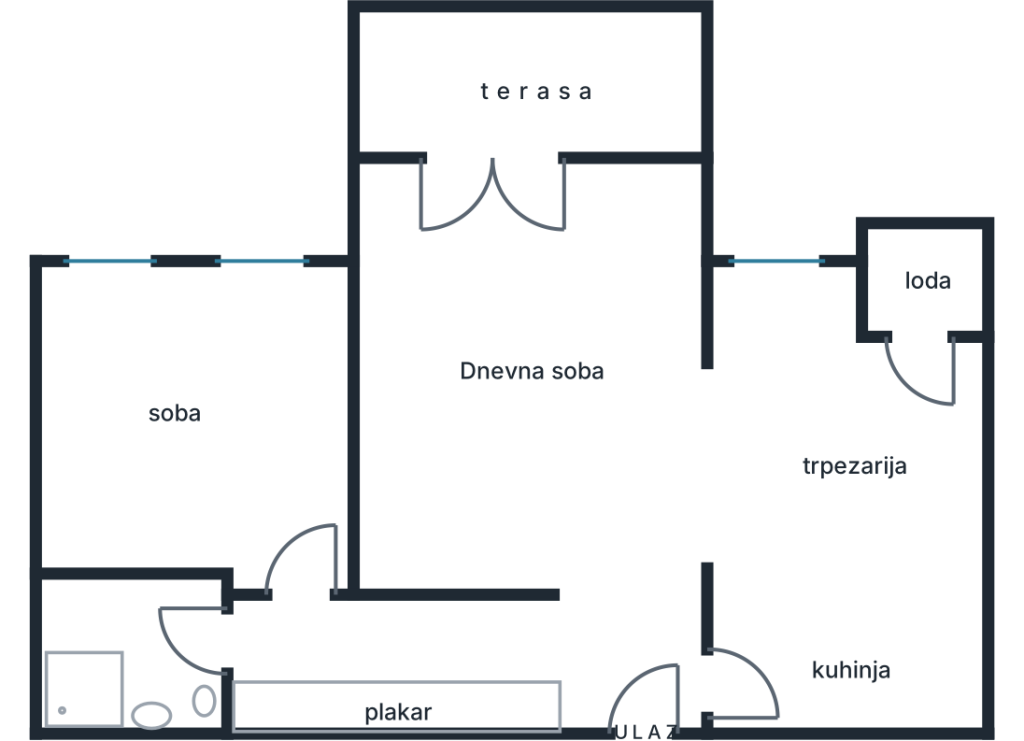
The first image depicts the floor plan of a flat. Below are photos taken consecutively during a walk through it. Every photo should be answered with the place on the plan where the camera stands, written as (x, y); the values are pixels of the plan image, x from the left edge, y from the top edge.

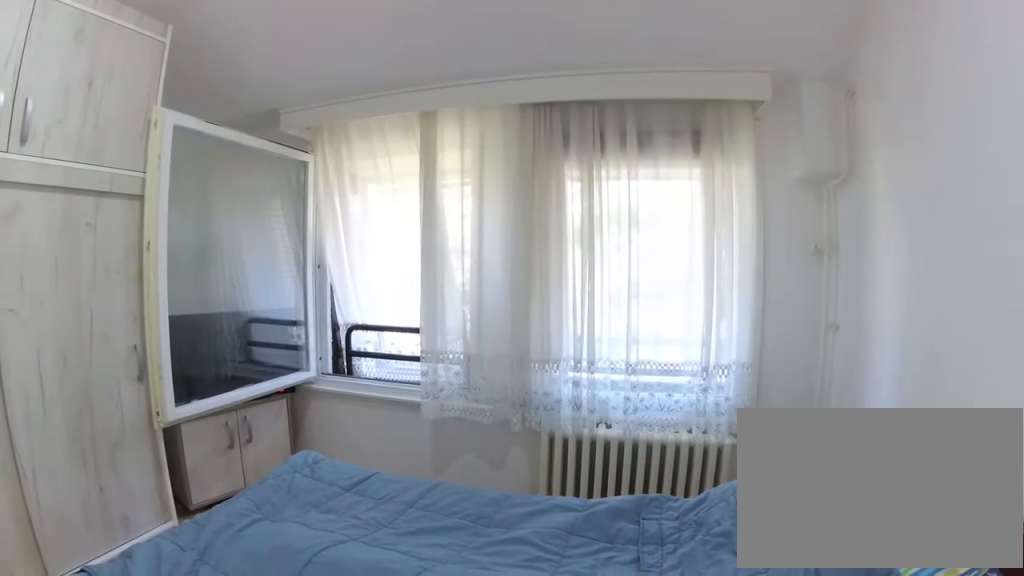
(312, 591)
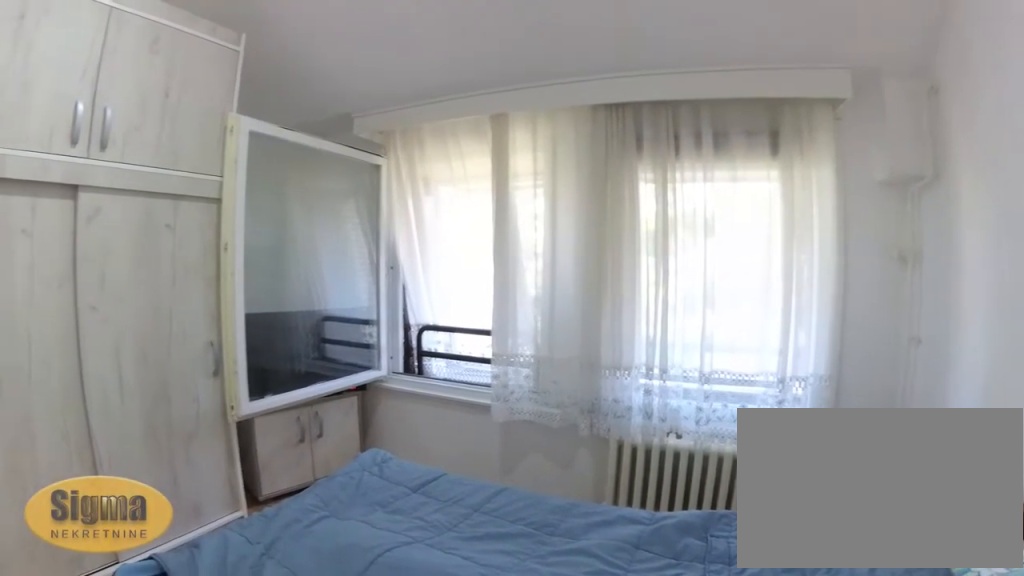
(315, 584)
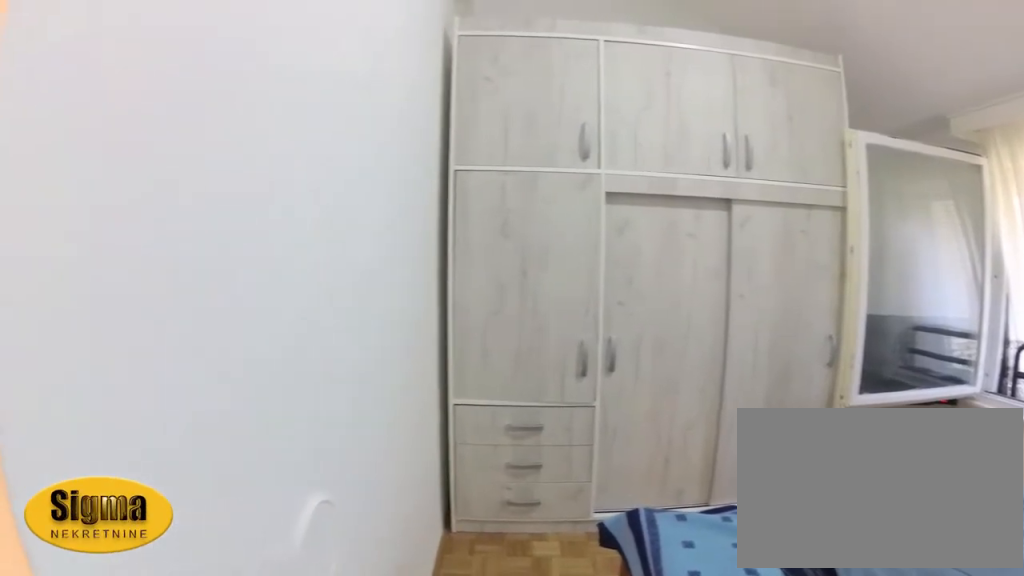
(311, 536)
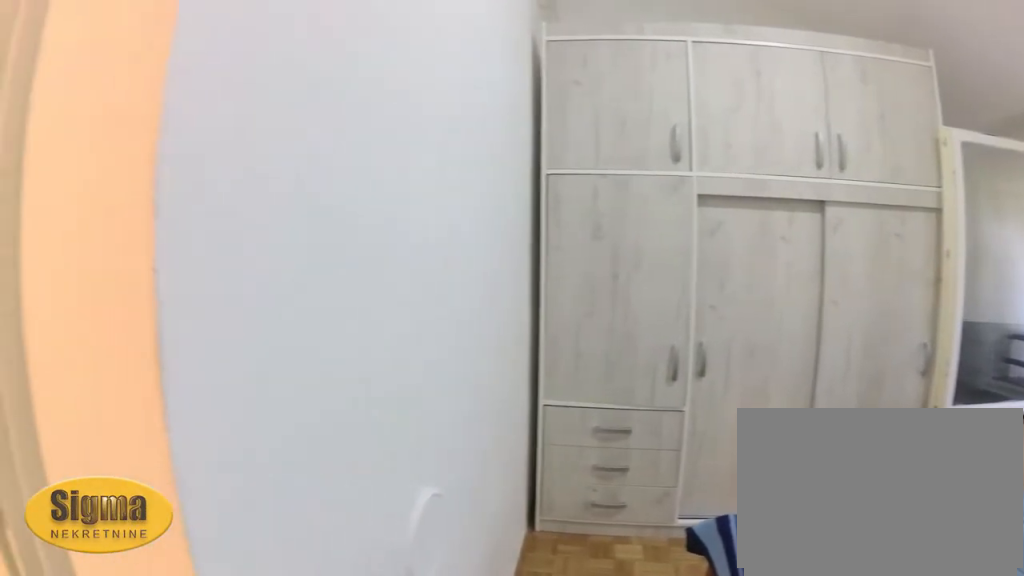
(311, 532)
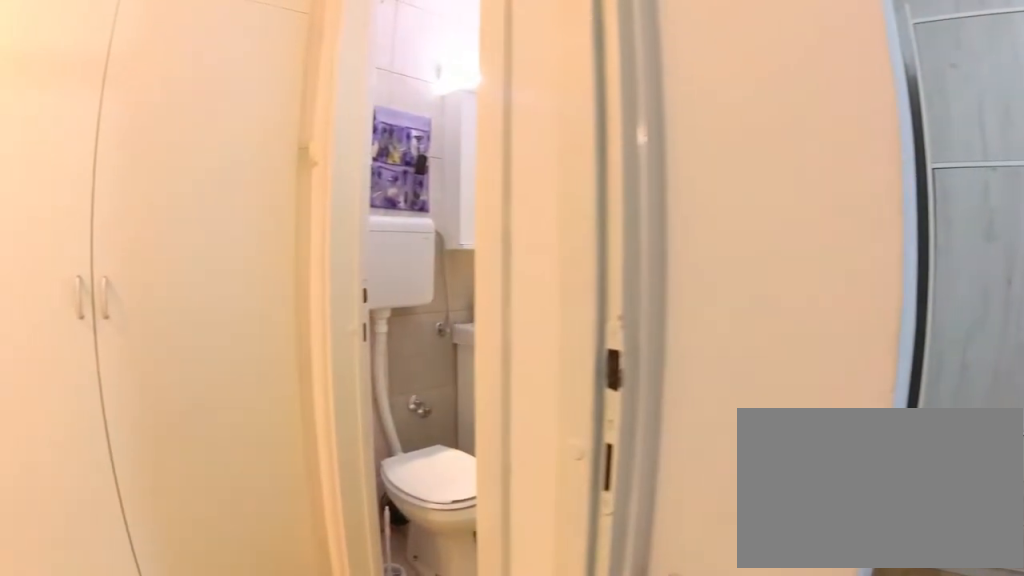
(299, 522)
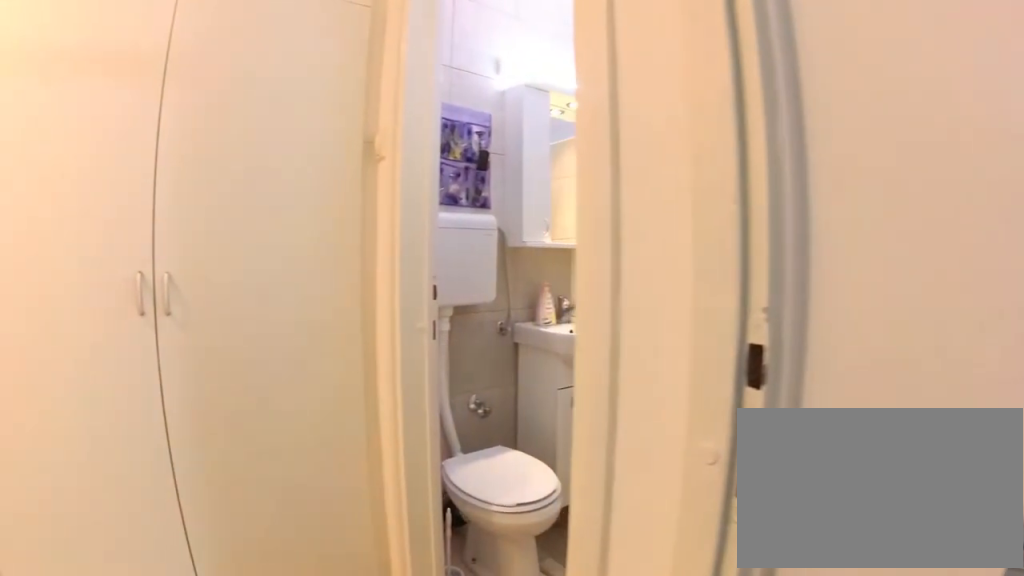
(293, 522)
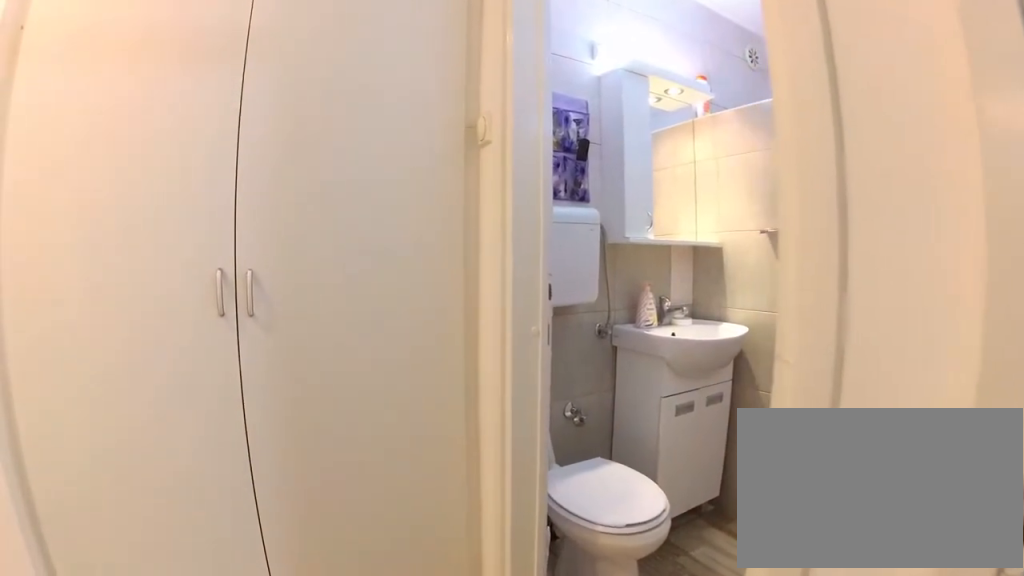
(282, 532)
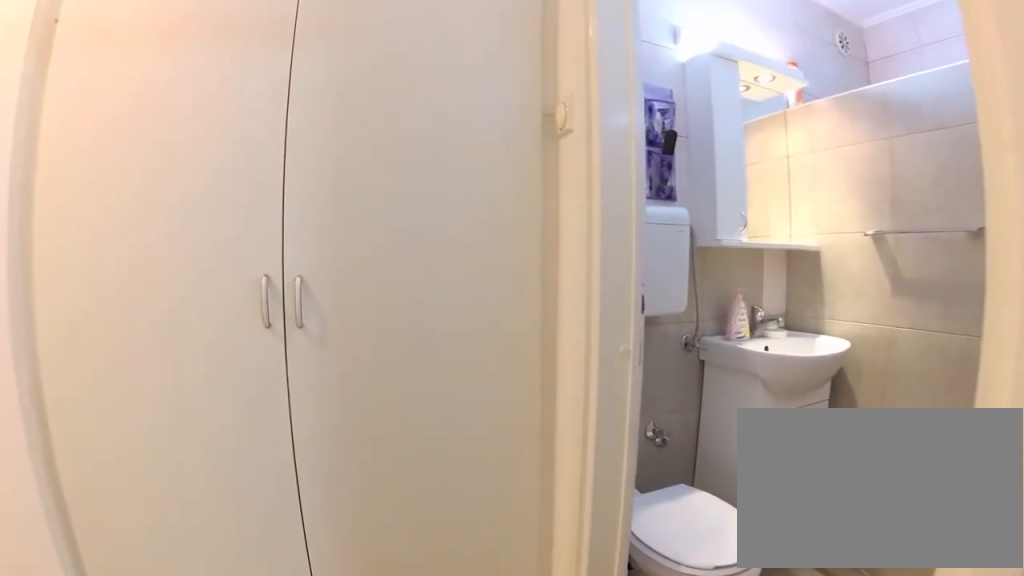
(284, 555)
